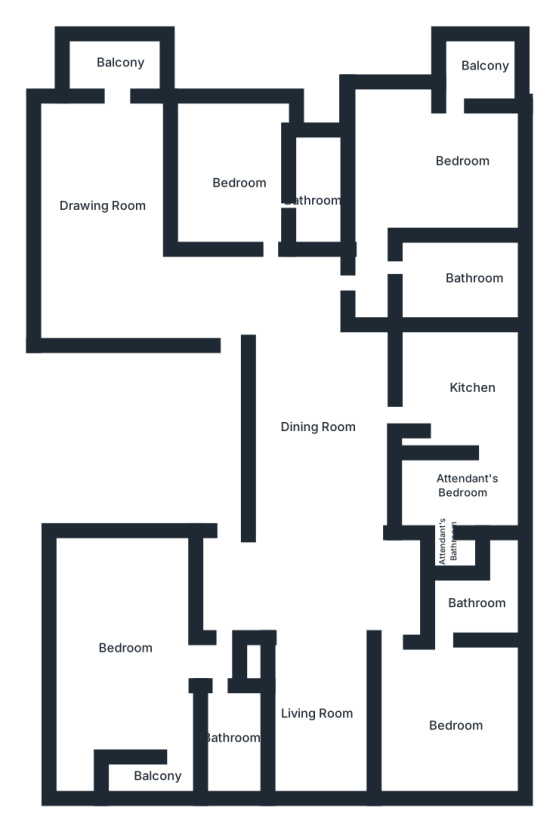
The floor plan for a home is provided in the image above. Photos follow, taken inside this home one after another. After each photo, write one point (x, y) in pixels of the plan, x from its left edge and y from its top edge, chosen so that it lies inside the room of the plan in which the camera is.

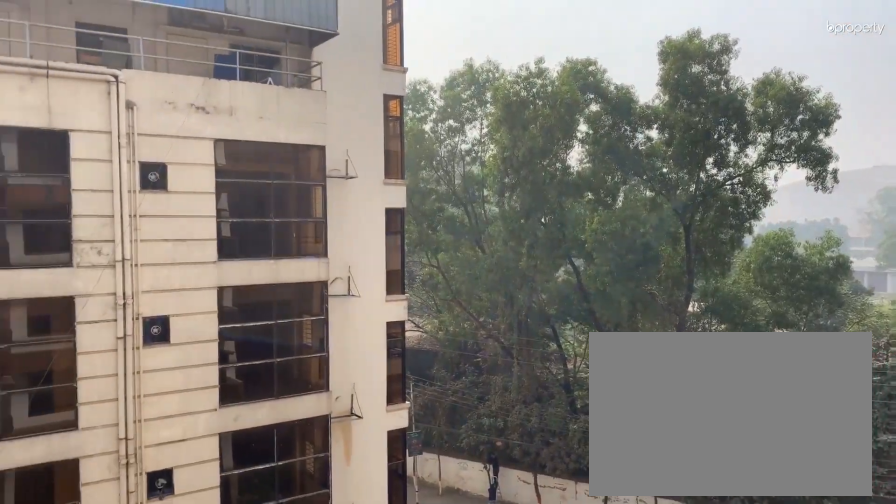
(118, 74)
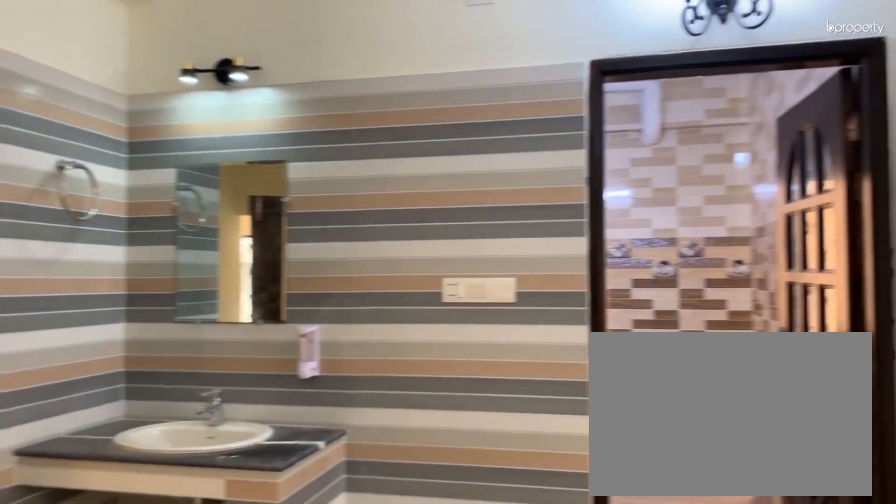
(318, 439)
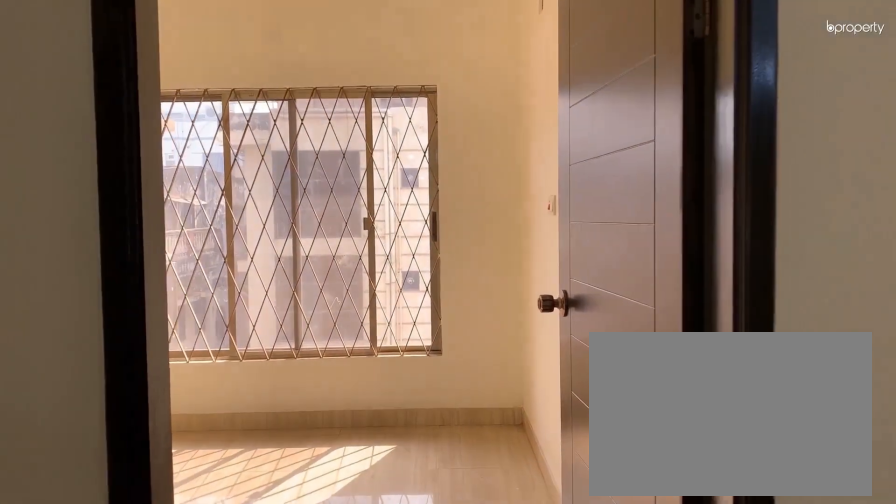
(236, 179)
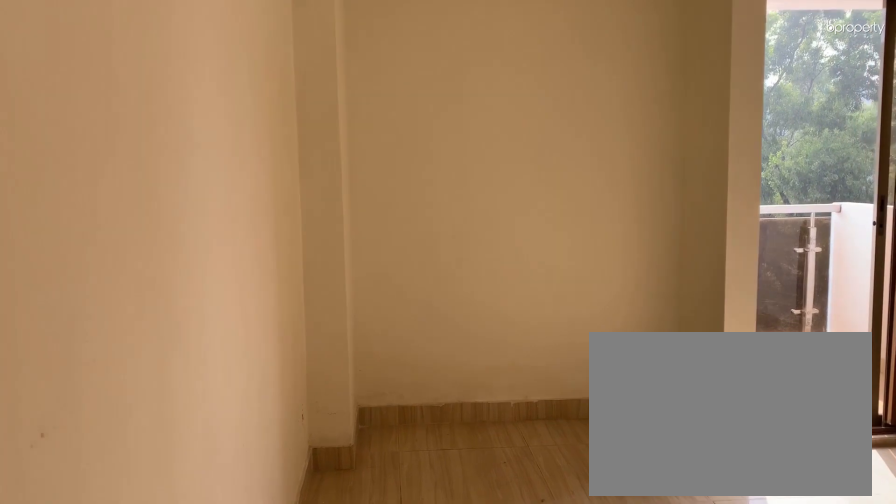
(397, 173)
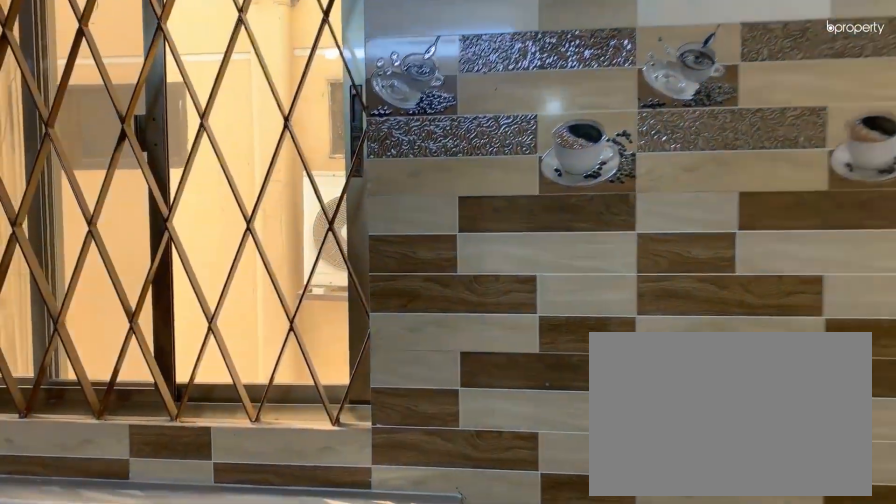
(445, 402)
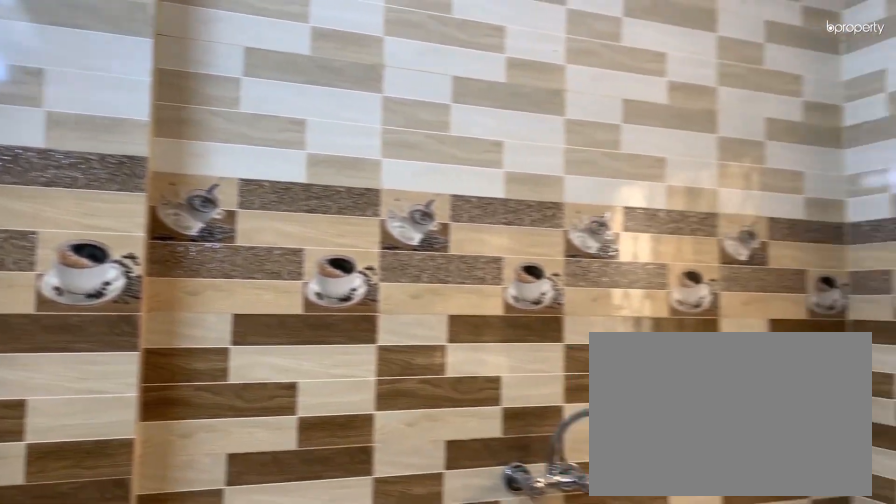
(436, 409)
